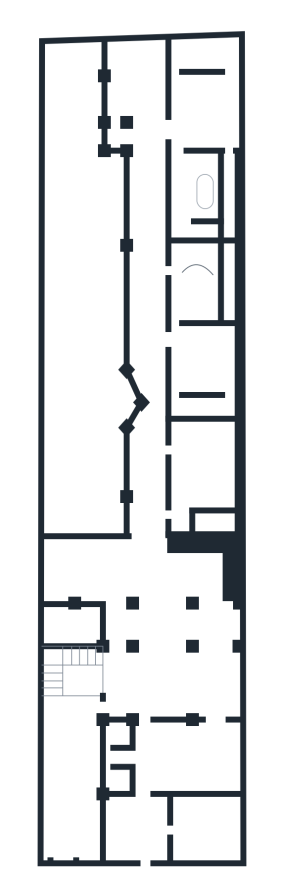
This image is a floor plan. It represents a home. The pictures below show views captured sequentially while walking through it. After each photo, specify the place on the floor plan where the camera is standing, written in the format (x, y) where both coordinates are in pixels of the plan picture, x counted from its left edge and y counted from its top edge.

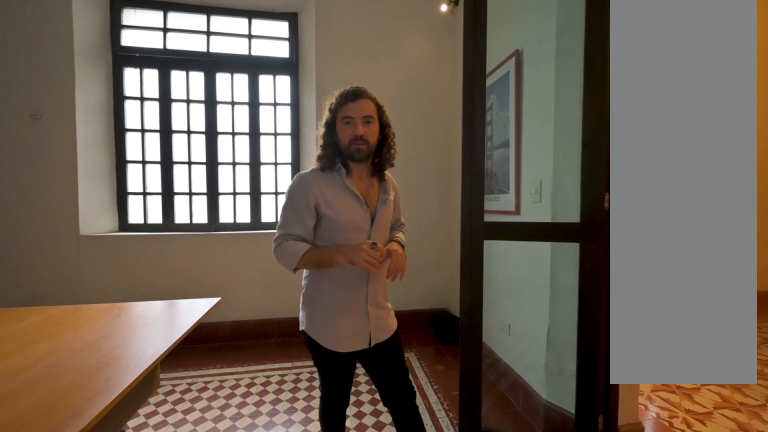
(198, 827)
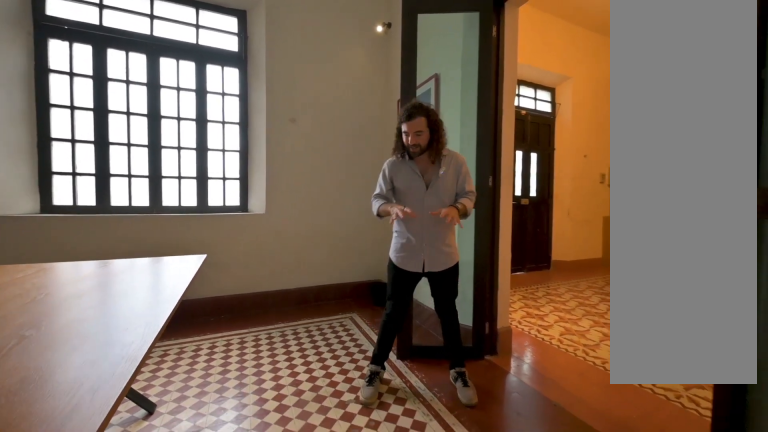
(198, 827)
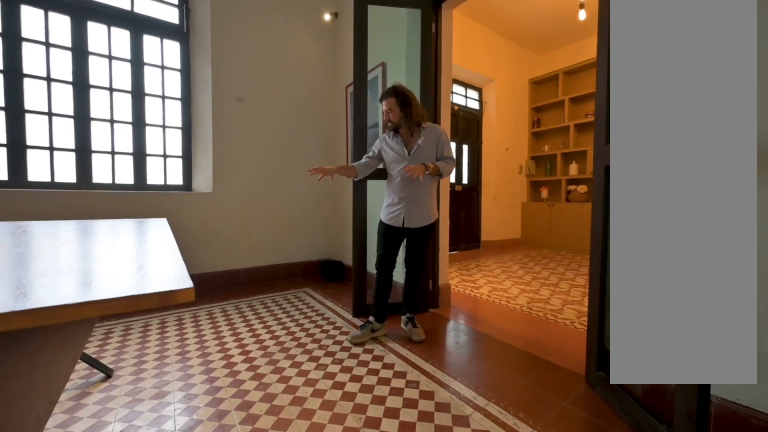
(198, 827)
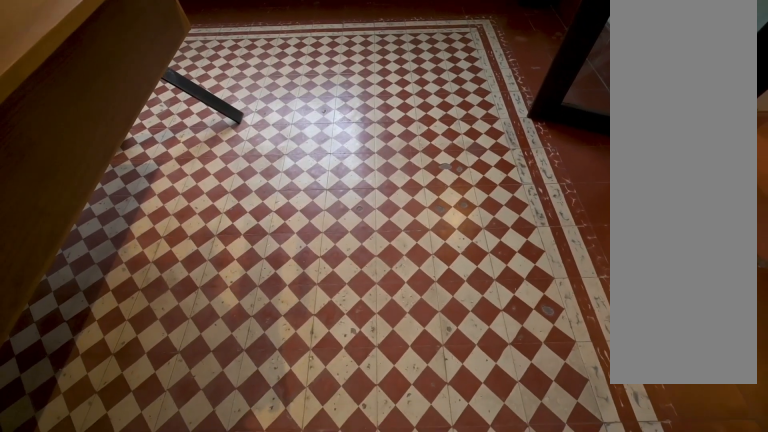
(198, 827)
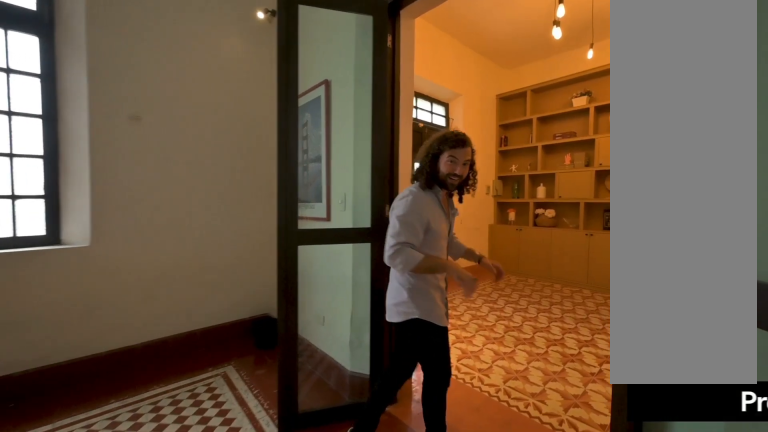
(184, 827)
